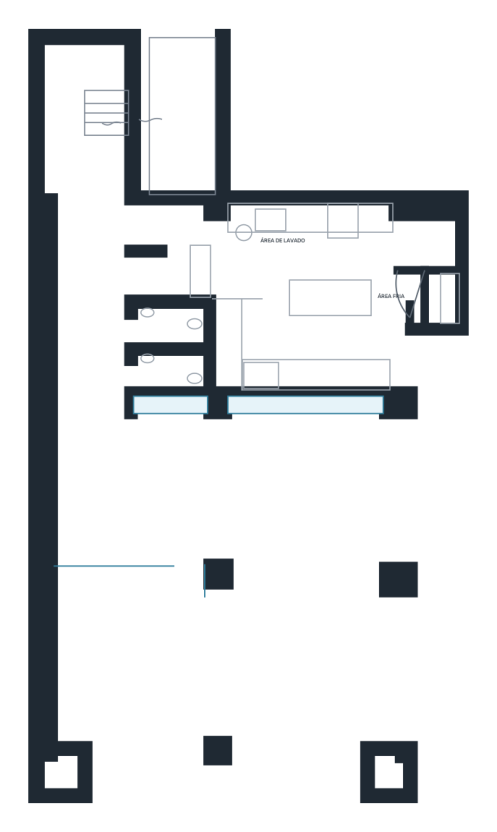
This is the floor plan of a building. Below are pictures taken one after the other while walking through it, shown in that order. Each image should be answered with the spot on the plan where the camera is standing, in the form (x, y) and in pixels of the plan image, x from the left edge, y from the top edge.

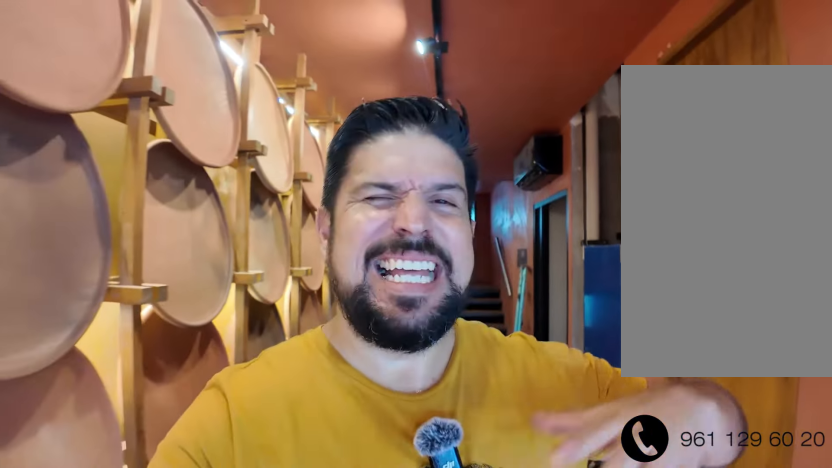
(81, 357)
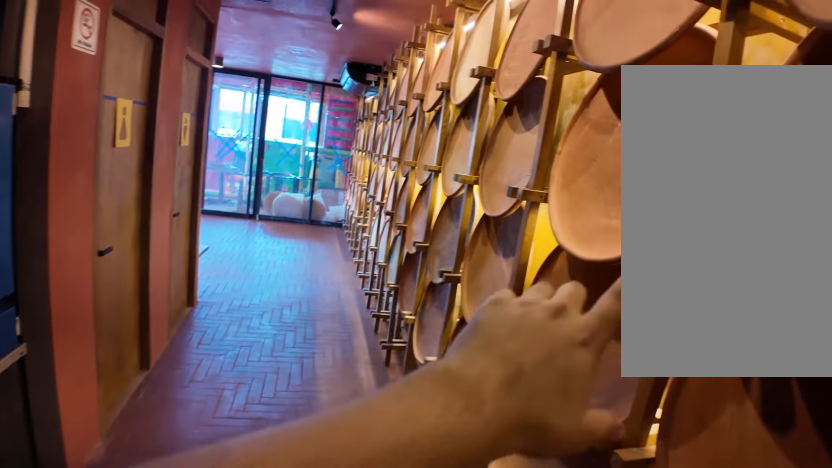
(102, 221)
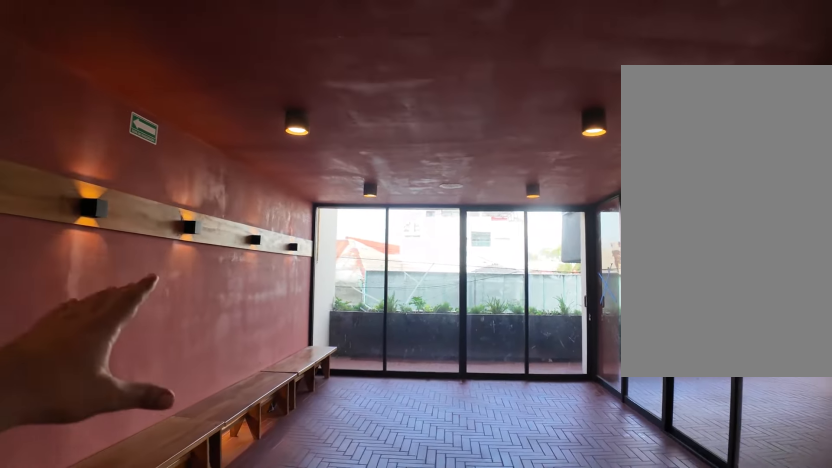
(98, 475)
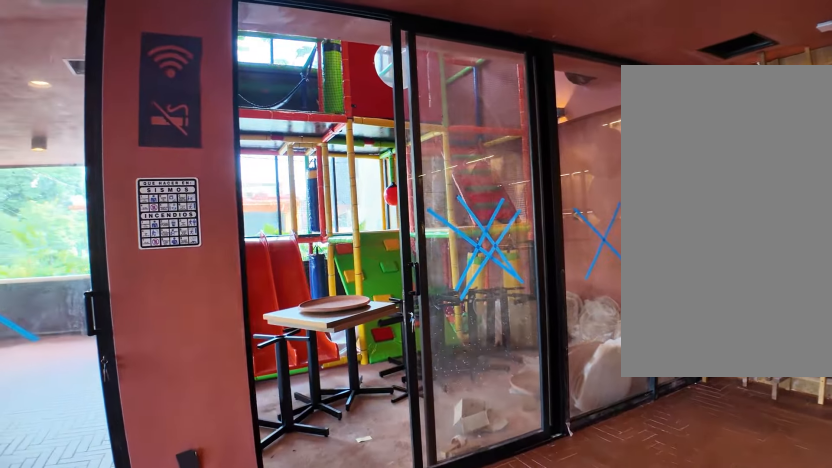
(96, 475)
